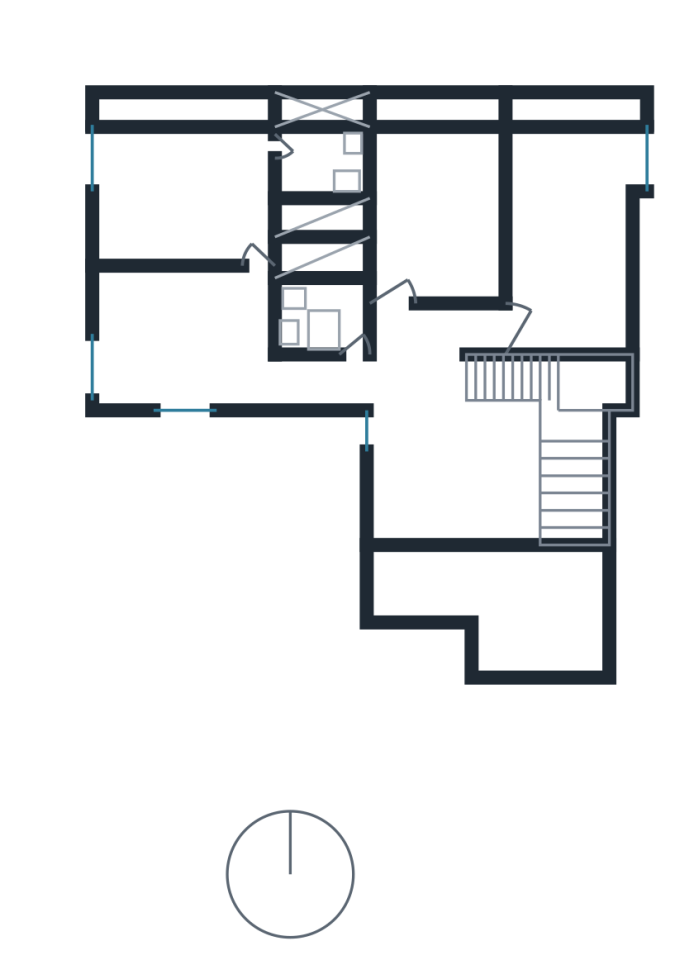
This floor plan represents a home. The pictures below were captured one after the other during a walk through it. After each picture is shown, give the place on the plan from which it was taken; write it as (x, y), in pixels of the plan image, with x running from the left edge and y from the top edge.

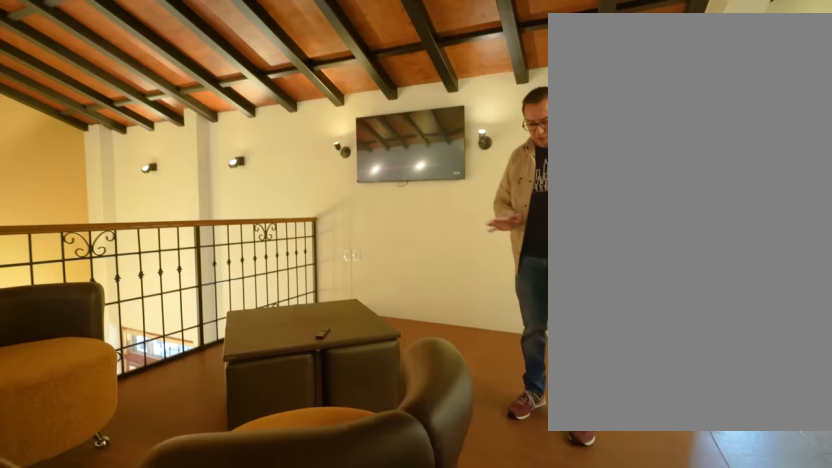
(467, 378)
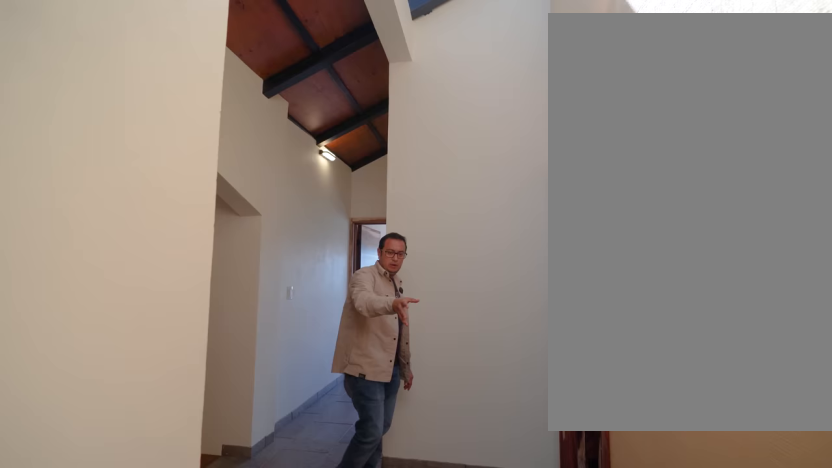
(399, 349)
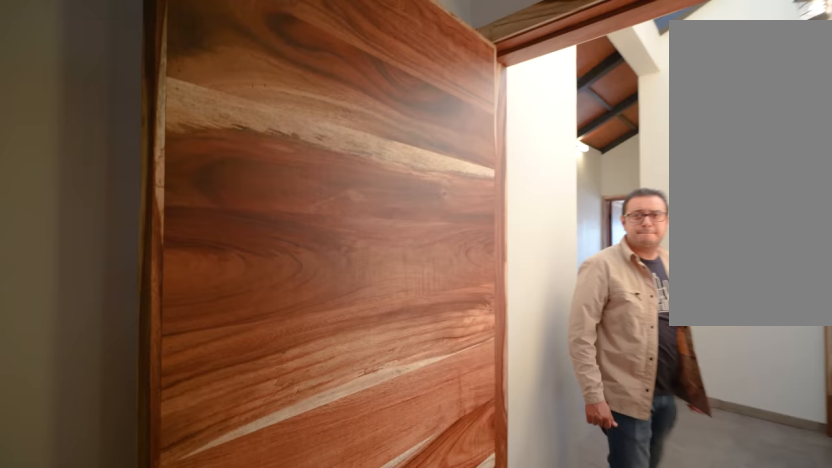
(578, 312)
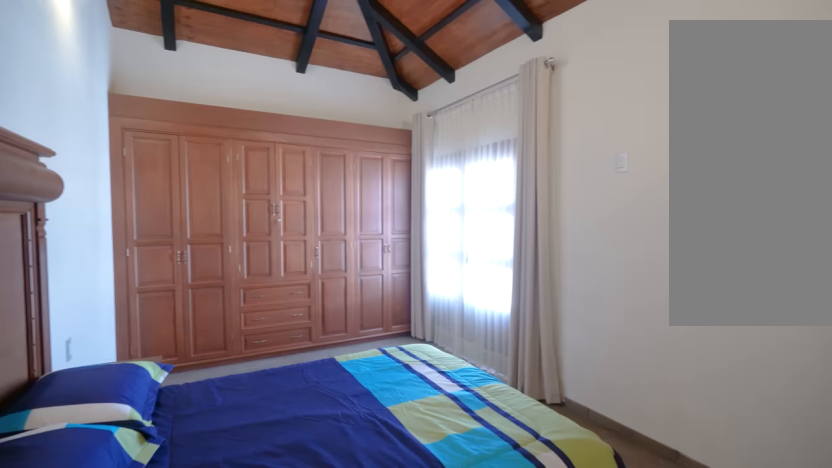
(545, 322)
